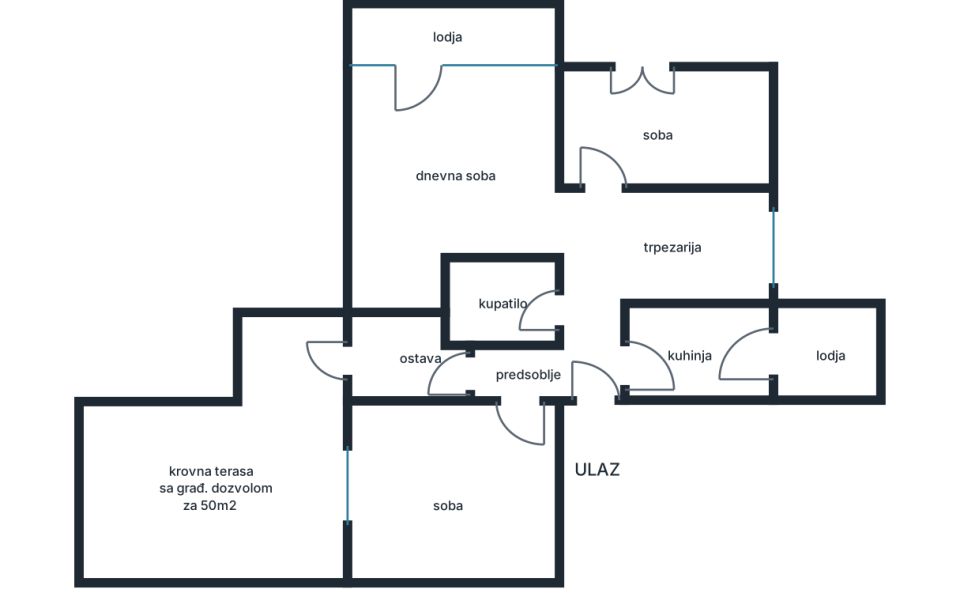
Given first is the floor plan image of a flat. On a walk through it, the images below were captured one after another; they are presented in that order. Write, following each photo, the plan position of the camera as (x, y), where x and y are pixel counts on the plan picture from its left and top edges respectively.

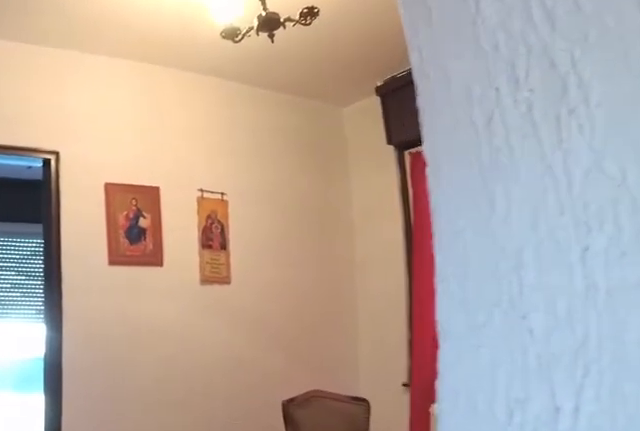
(580, 329)
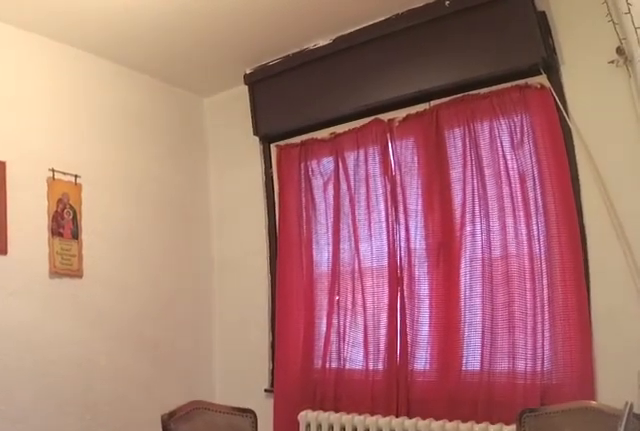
(579, 311)
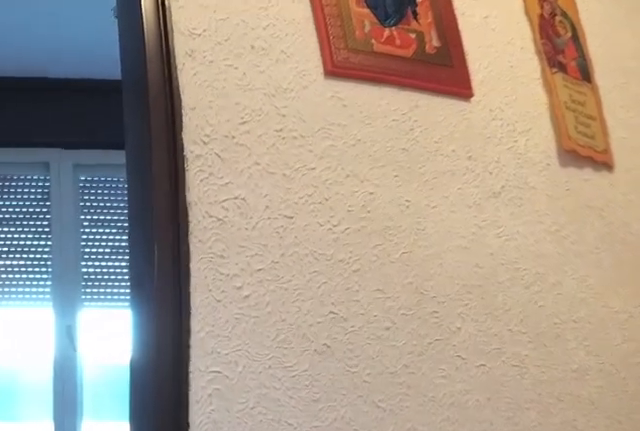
(598, 249)
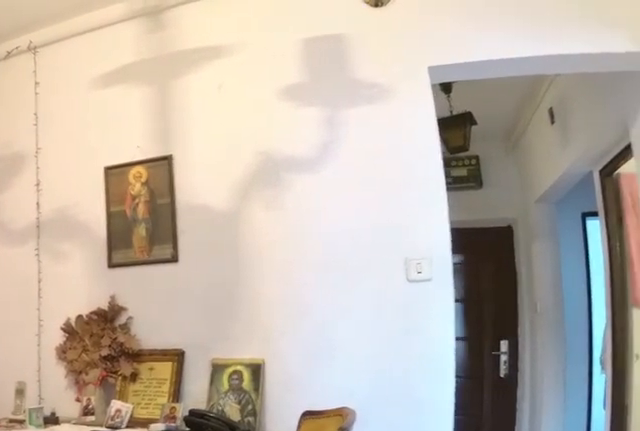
(587, 182)
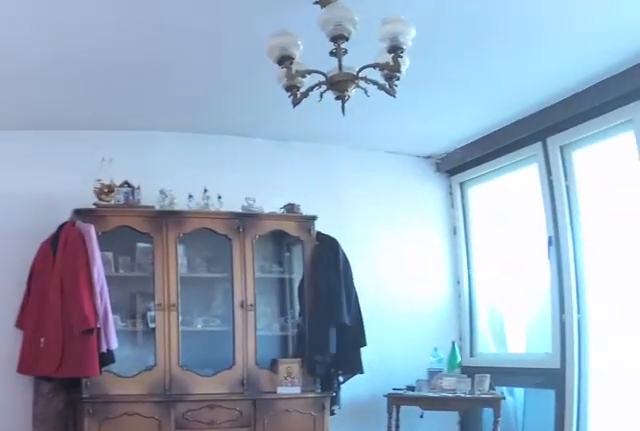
(561, 230)
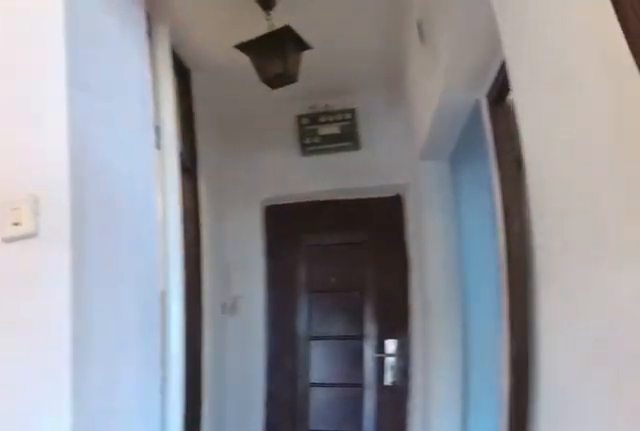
(583, 231)
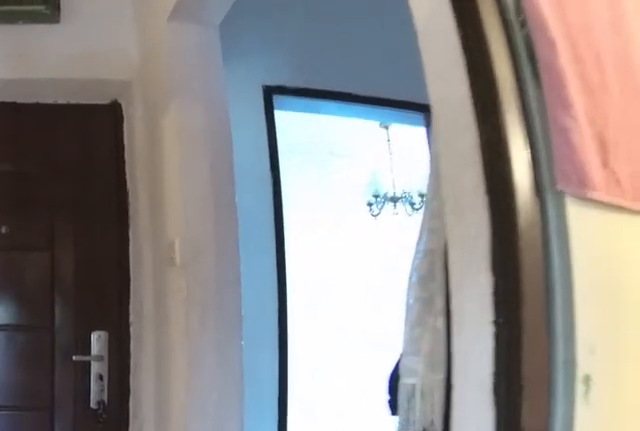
(594, 301)
